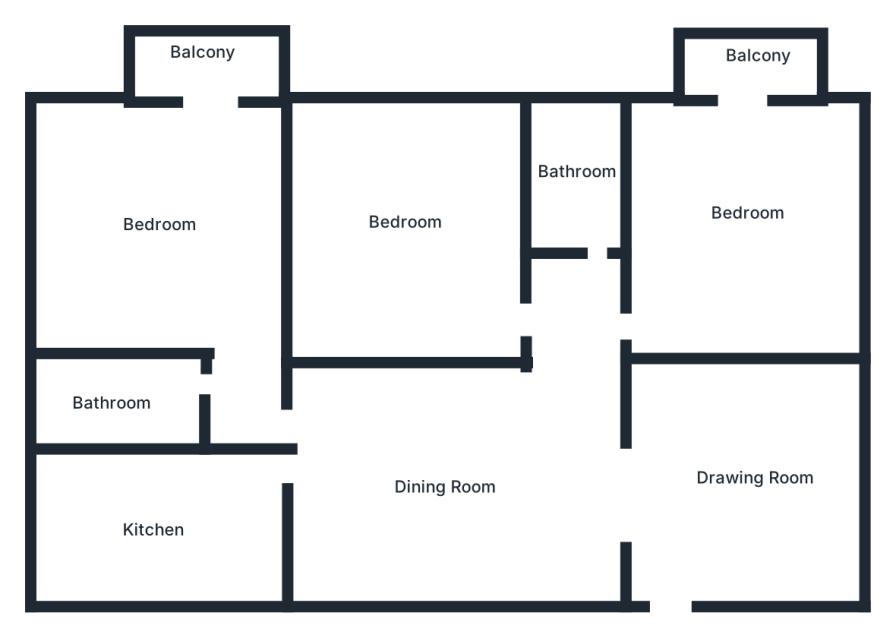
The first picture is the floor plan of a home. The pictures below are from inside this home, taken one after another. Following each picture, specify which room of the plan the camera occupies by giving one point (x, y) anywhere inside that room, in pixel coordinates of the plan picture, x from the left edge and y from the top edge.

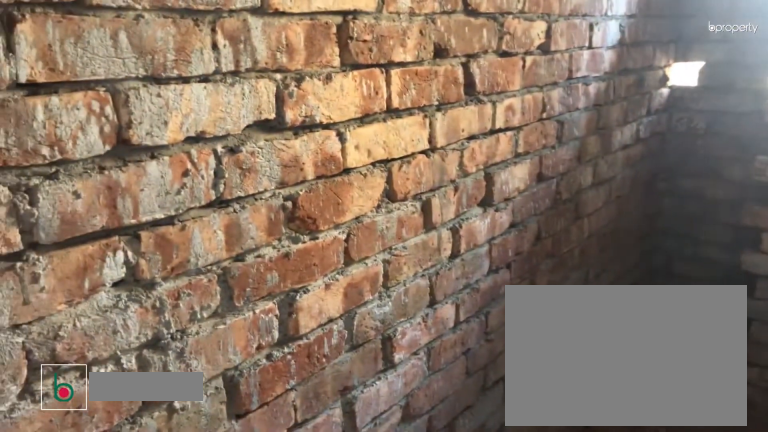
(574, 172)
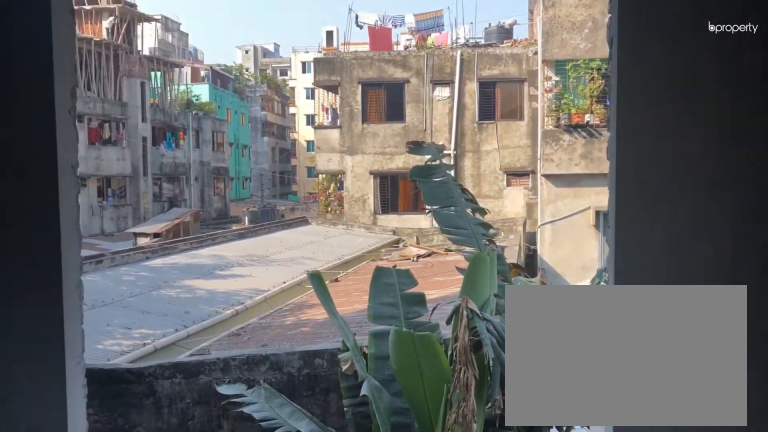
(738, 221)
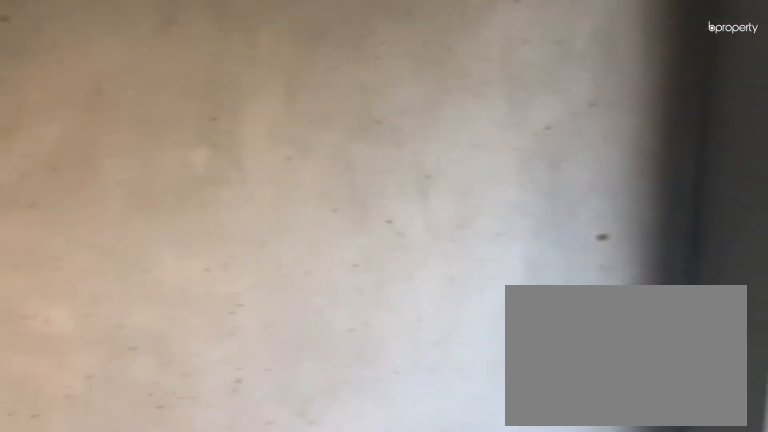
(737, 219)
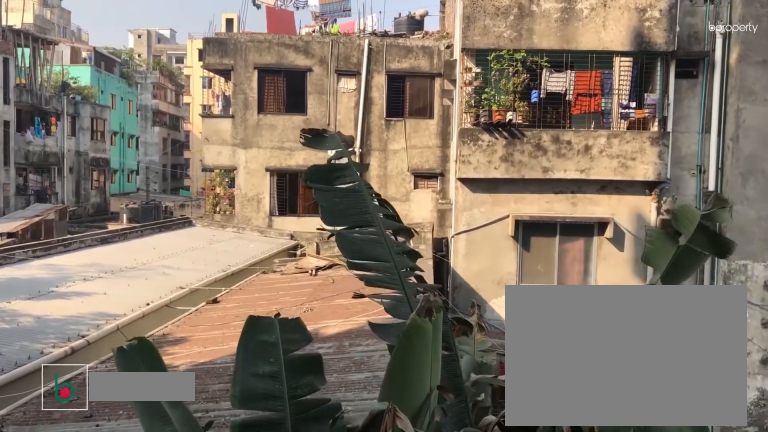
(743, 70)
